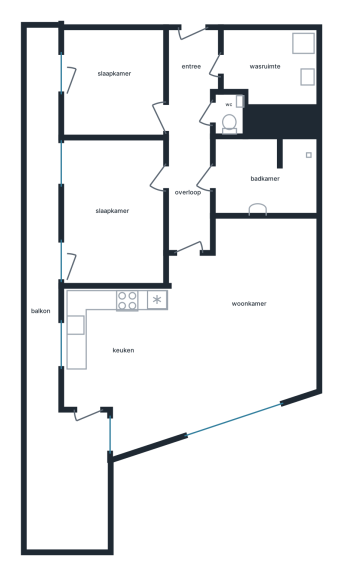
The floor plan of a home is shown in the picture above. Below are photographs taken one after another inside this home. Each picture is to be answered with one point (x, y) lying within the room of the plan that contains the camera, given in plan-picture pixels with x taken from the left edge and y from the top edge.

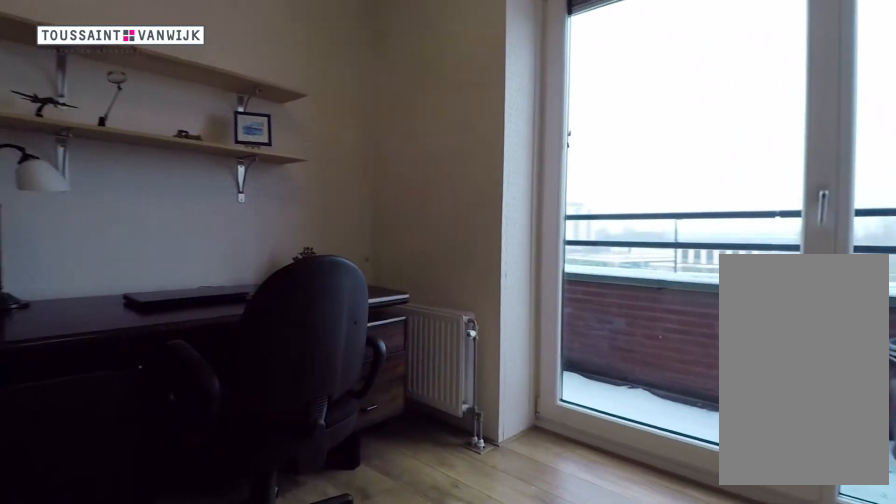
(115, 83)
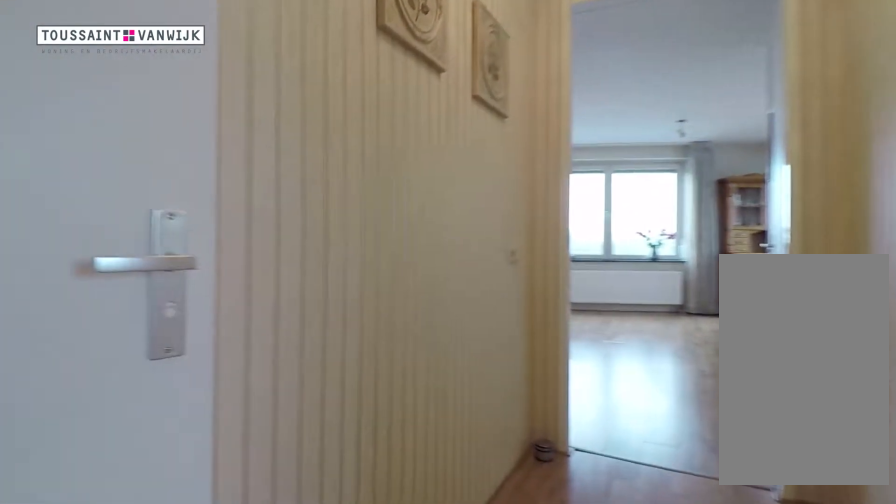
(190, 137)
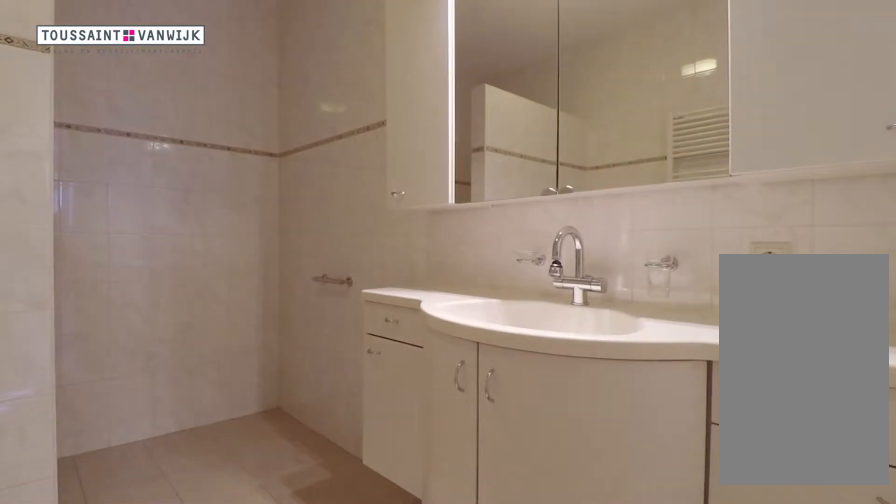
(264, 177)
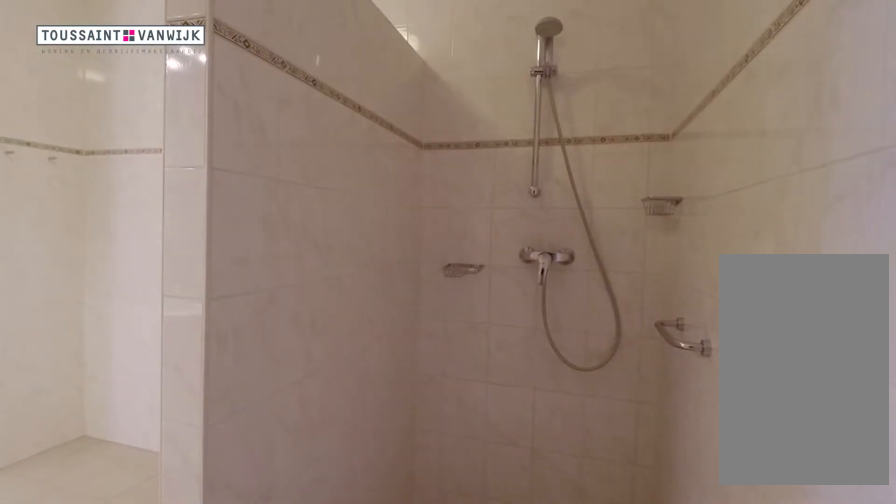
(264, 177)
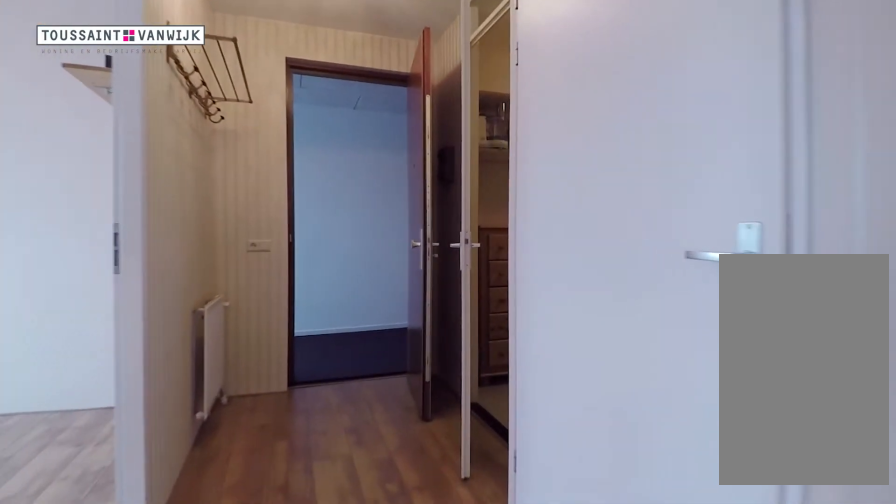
(190, 136)
